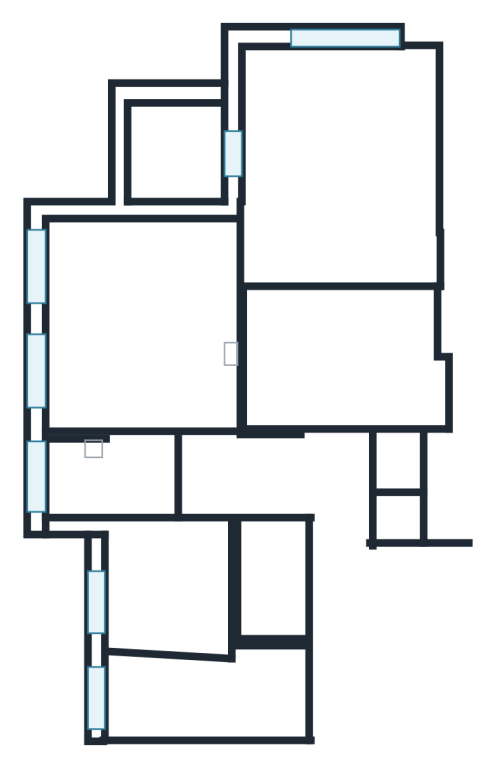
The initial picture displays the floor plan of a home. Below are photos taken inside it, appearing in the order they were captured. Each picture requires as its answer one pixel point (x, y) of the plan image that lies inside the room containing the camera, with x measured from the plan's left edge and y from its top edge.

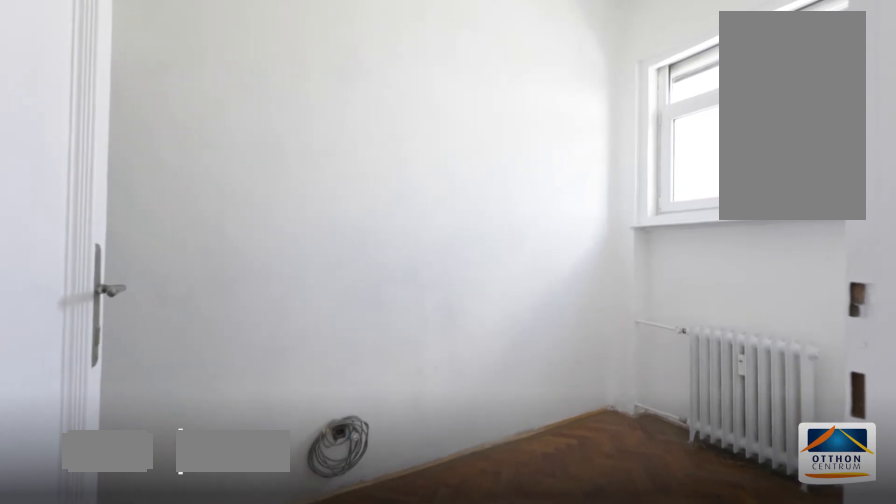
(189, 692)
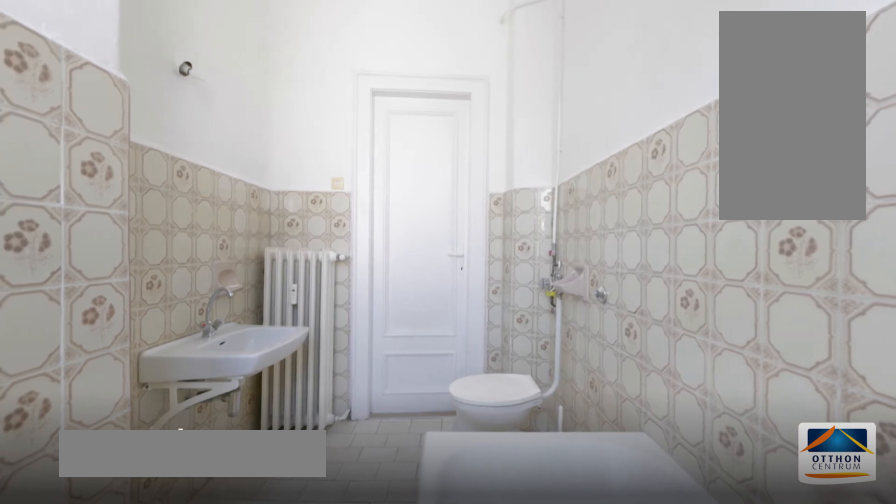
(114, 480)
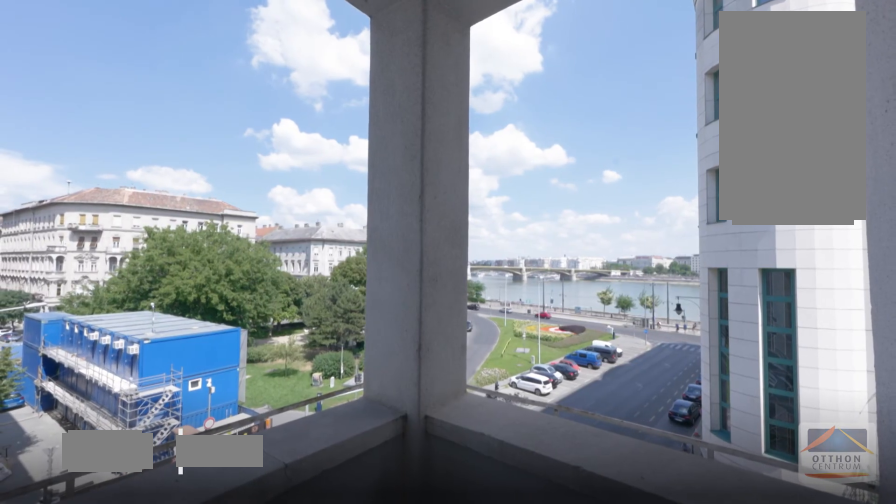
(181, 150)
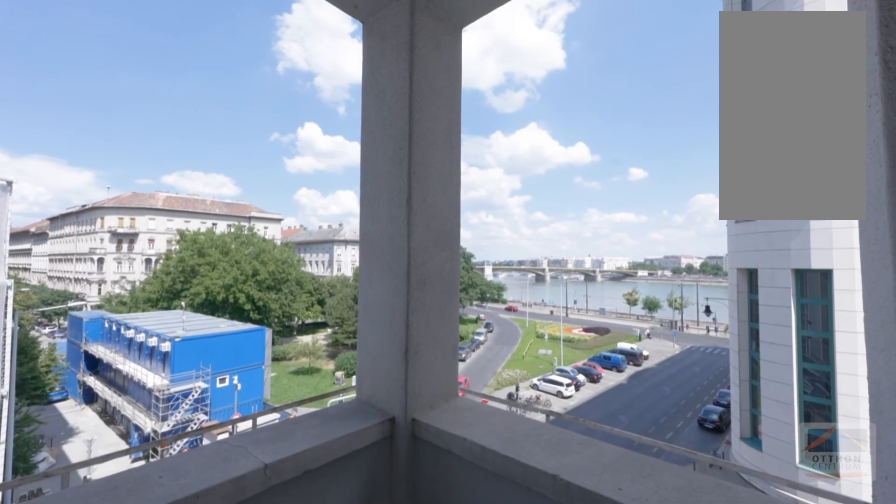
(181, 151)
